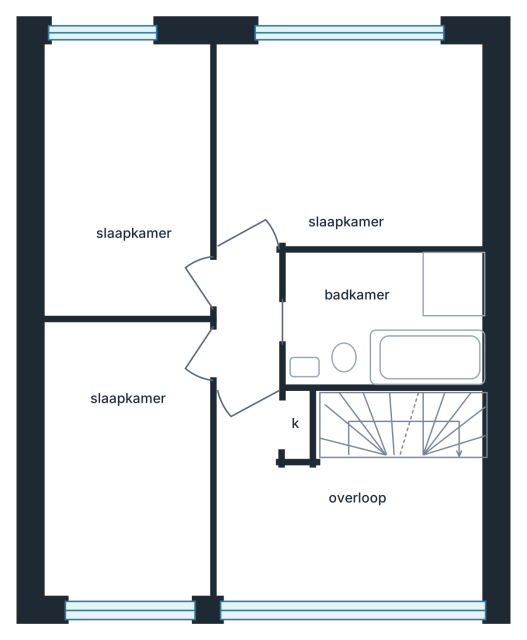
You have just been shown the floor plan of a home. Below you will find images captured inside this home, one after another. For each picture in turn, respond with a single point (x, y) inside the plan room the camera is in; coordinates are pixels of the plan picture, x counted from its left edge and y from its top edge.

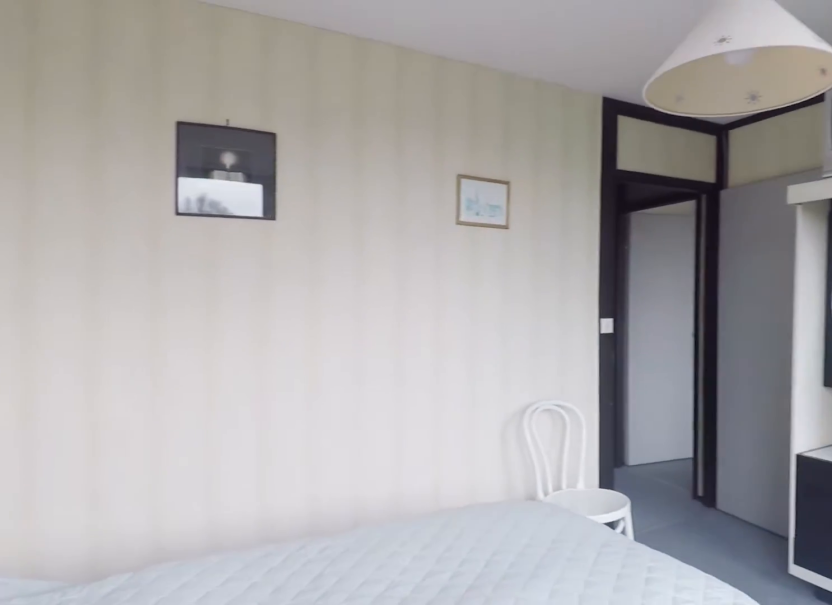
(358, 151)
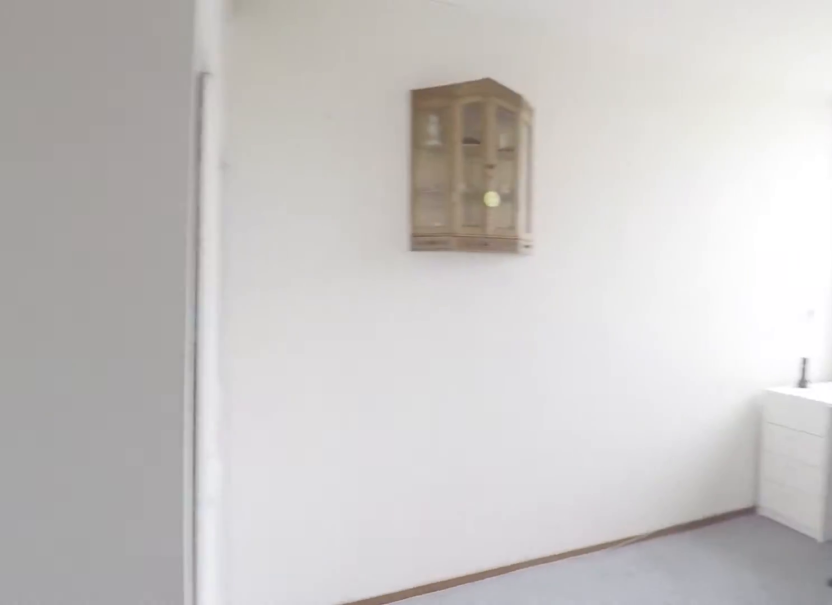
(119, 184)
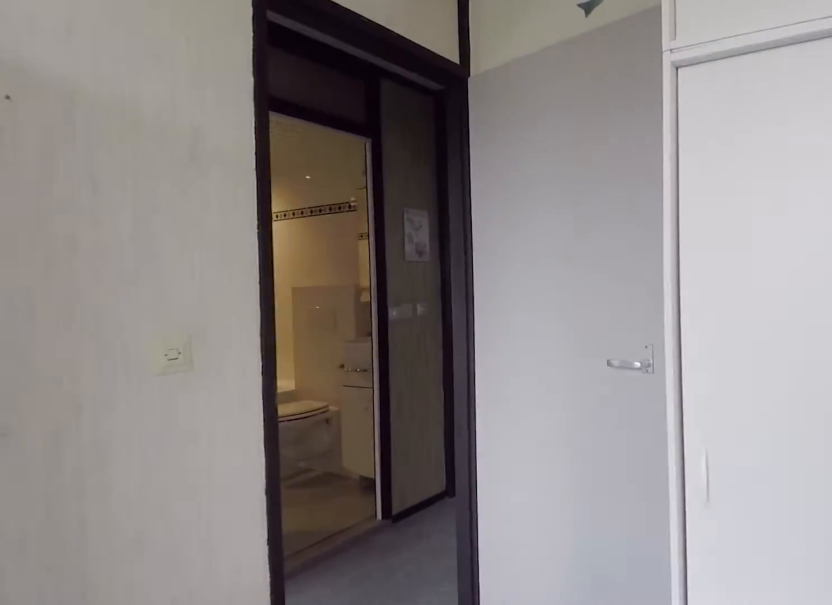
(119, 184)
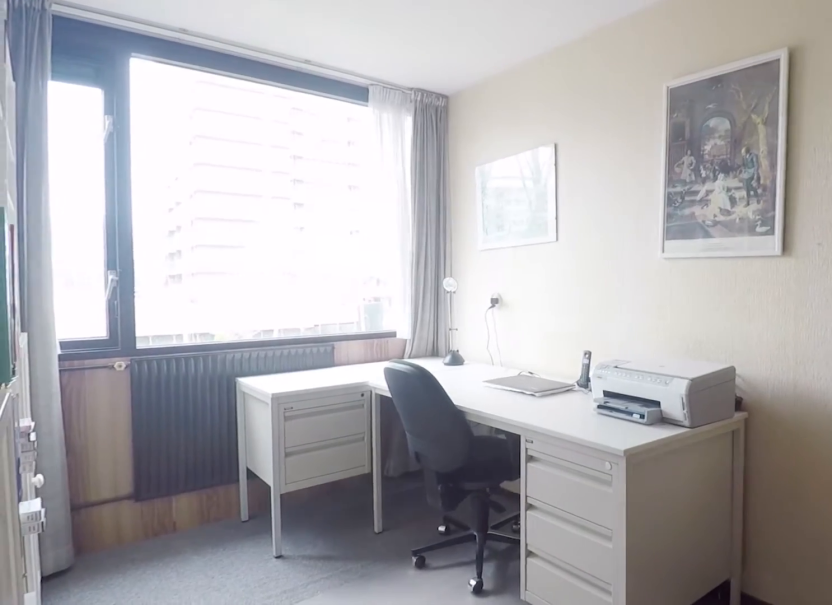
(132, 442)
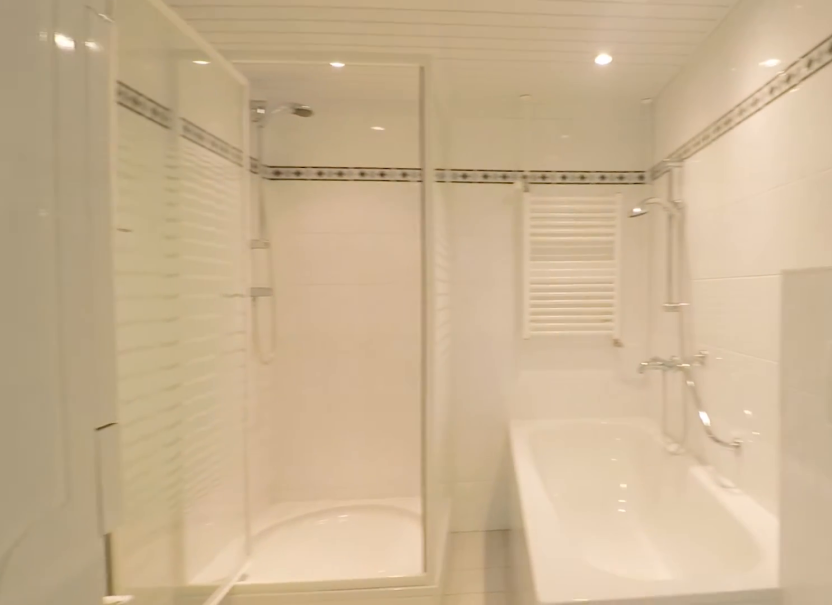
(389, 319)
